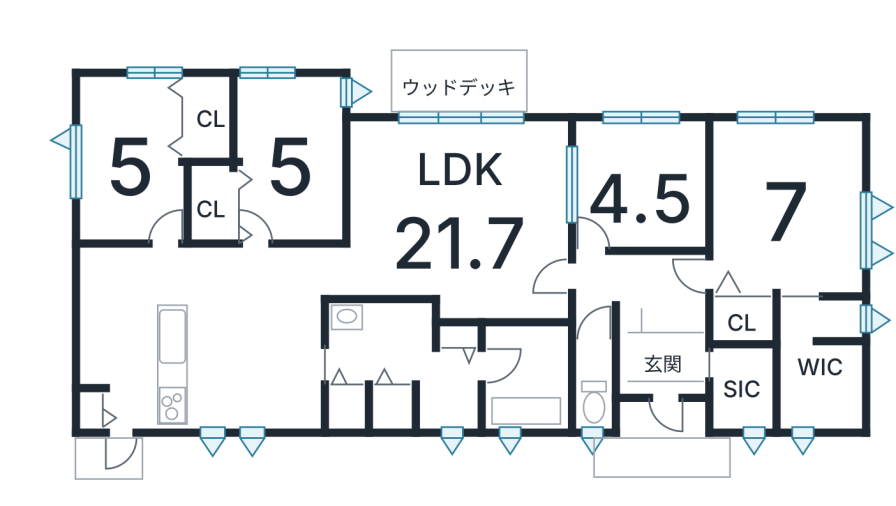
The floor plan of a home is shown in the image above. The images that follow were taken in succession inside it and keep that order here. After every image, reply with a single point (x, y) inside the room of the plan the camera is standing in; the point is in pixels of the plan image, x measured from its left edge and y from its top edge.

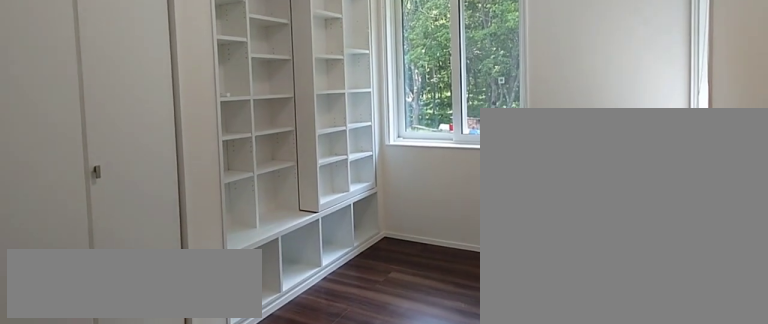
(288, 196)
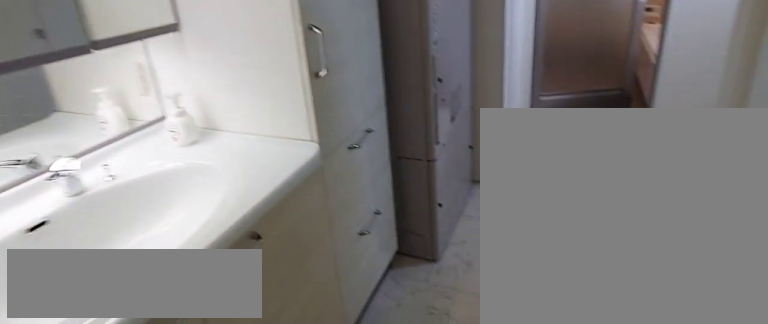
(388, 363)
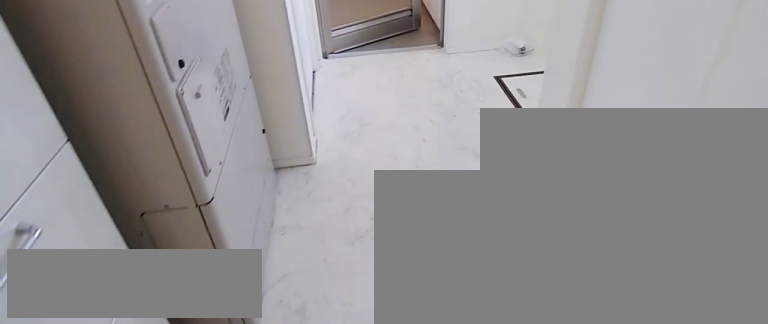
(388, 363)
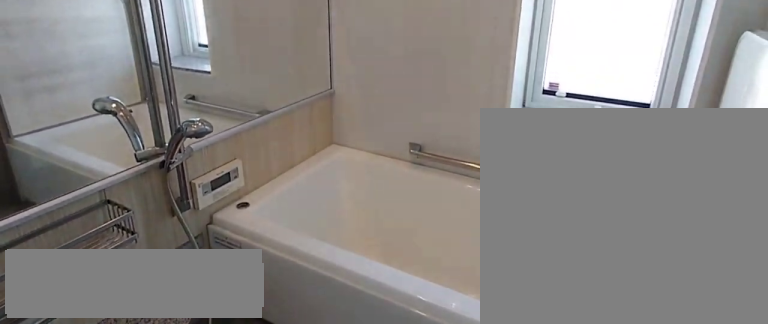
(526, 397)
